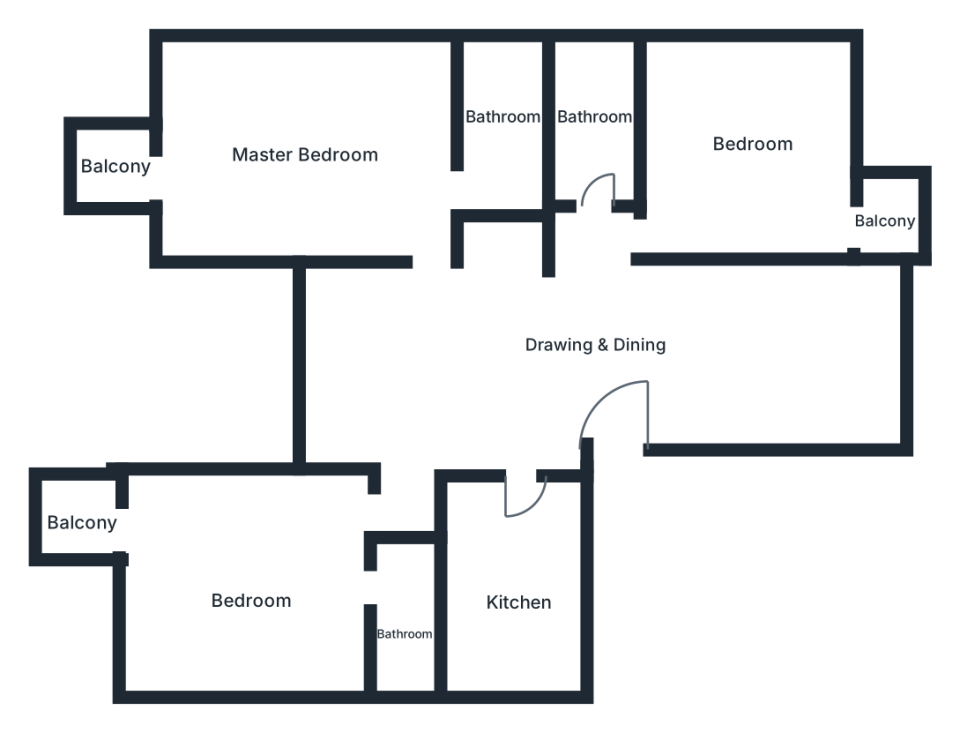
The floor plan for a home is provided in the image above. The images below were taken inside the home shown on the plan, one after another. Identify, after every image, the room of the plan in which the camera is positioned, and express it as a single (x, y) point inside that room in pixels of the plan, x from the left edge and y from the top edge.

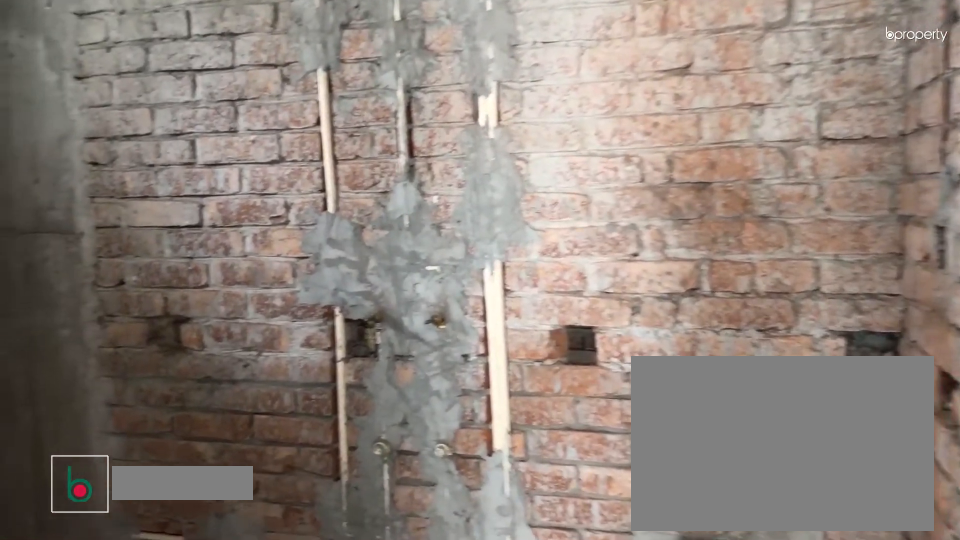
(504, 101)
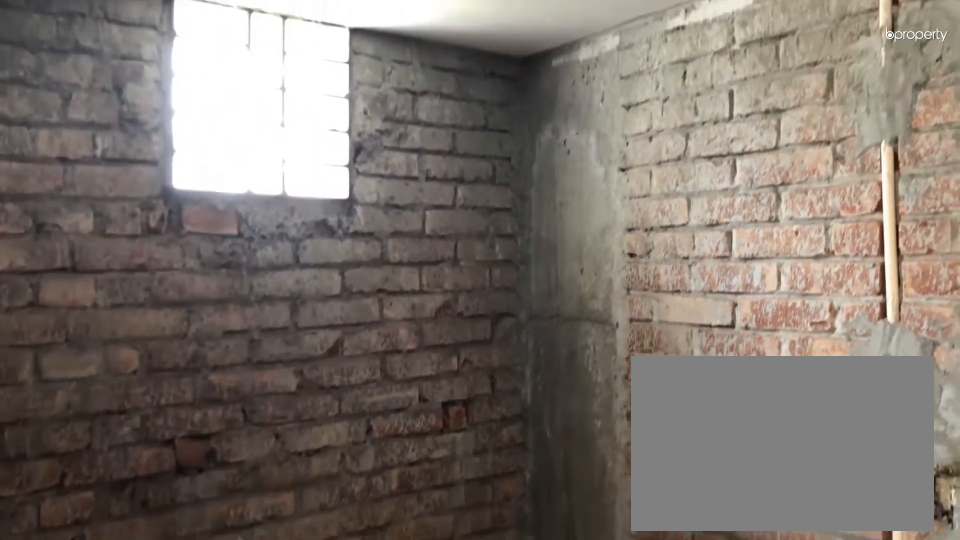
(504, 101)
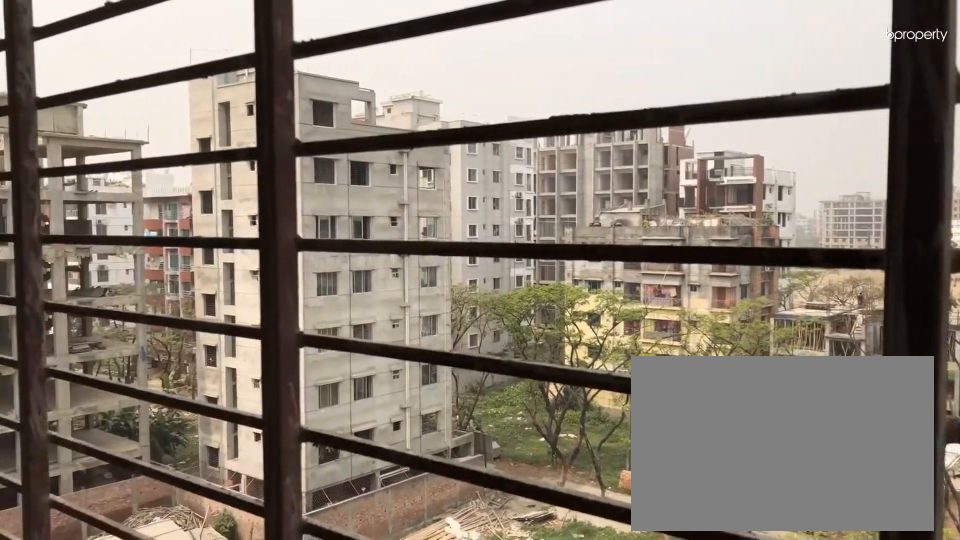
(120, 170)
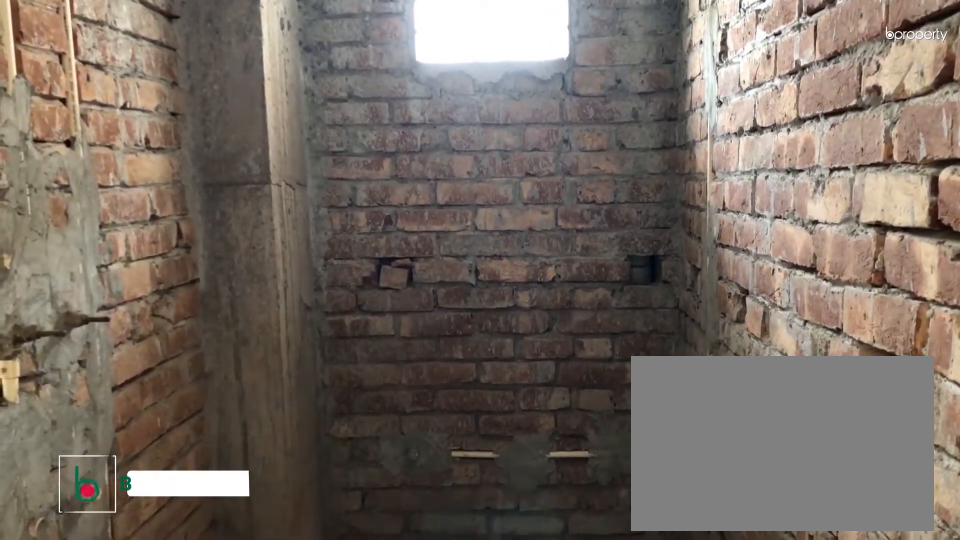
(588, 115)
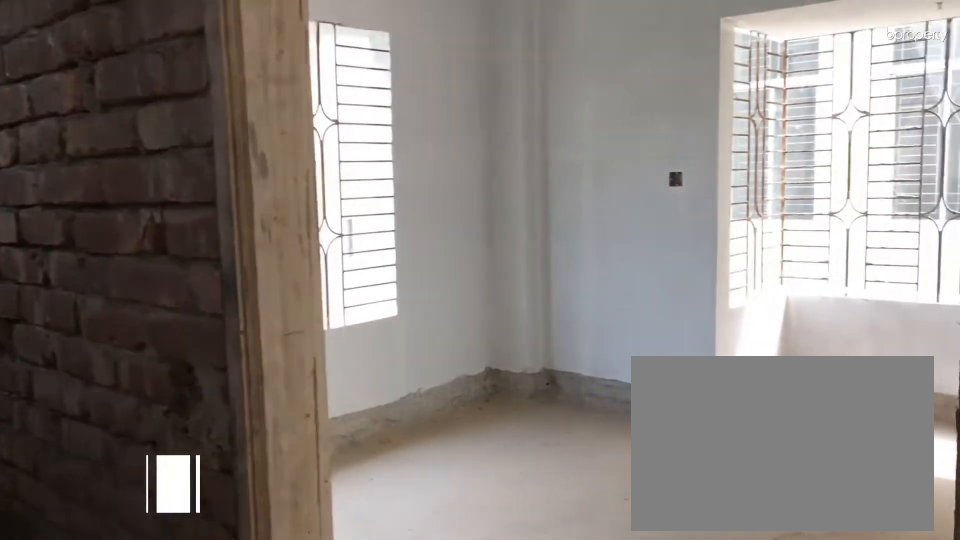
(674, 231)
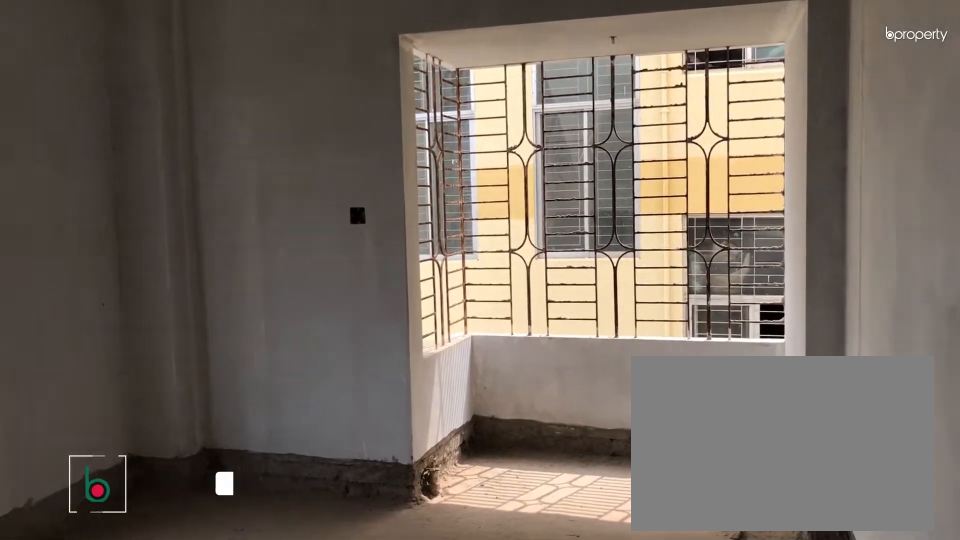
(744, 146)
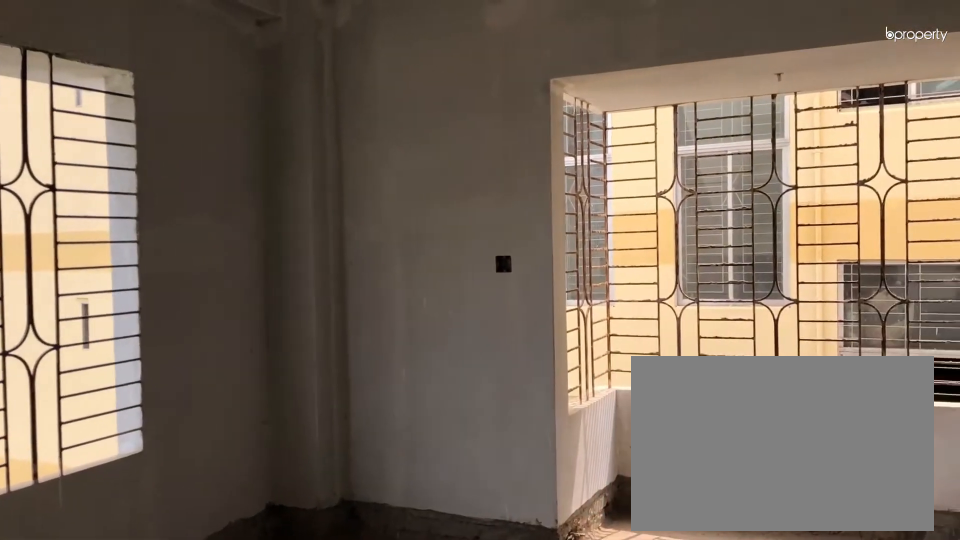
(744, 146)
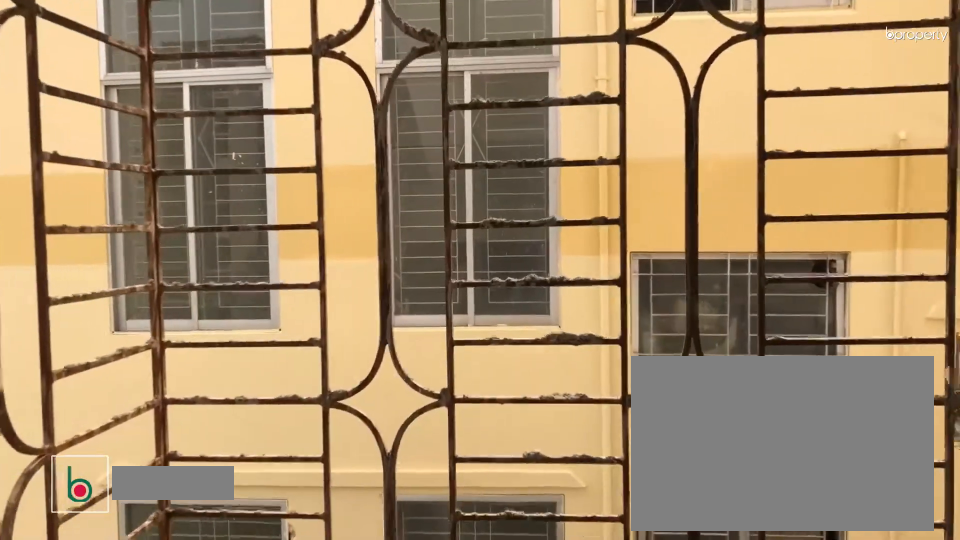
(890, 212)
